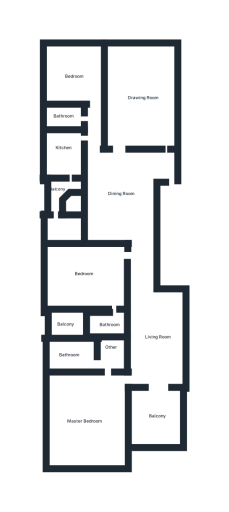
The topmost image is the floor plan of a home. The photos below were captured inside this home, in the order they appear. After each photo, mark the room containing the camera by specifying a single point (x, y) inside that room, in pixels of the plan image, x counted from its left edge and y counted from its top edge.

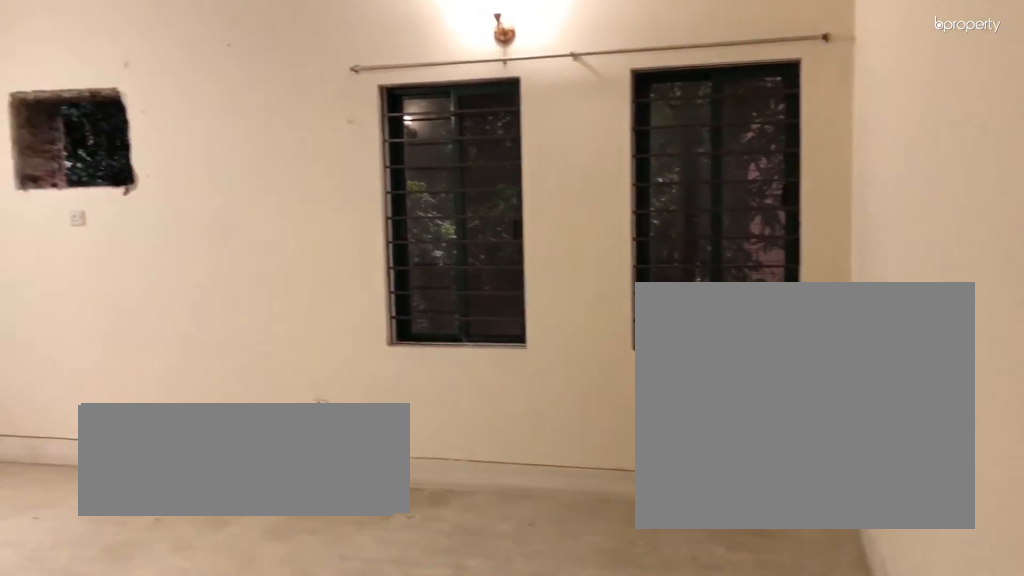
(86, 416)
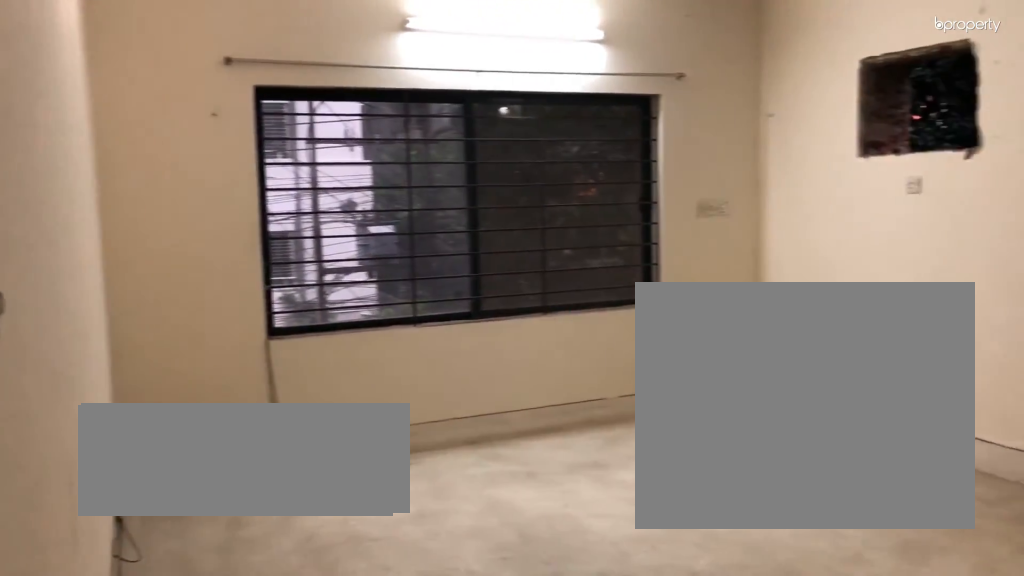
(86, 416)
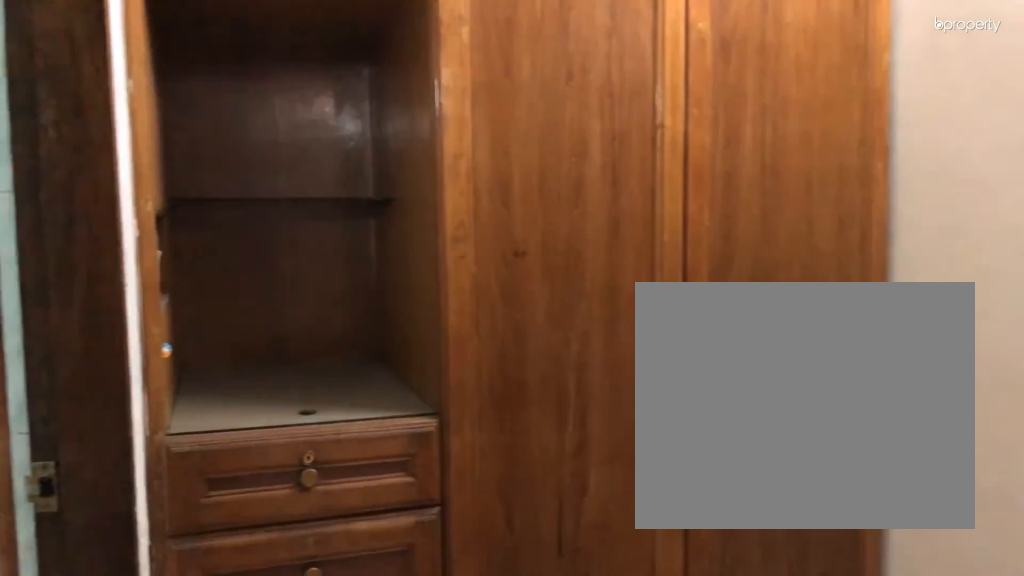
(110, 354)
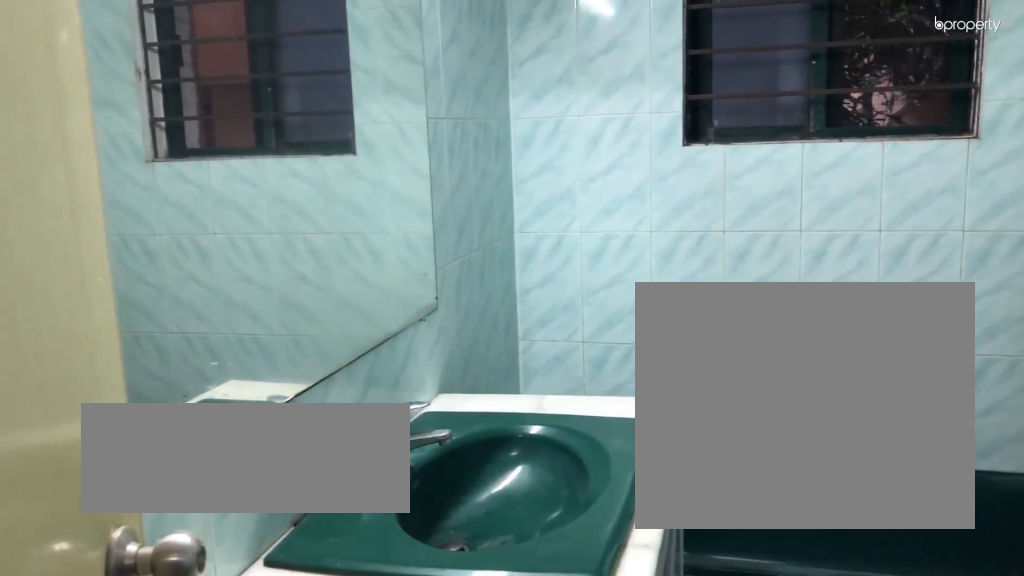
(71, 354)
